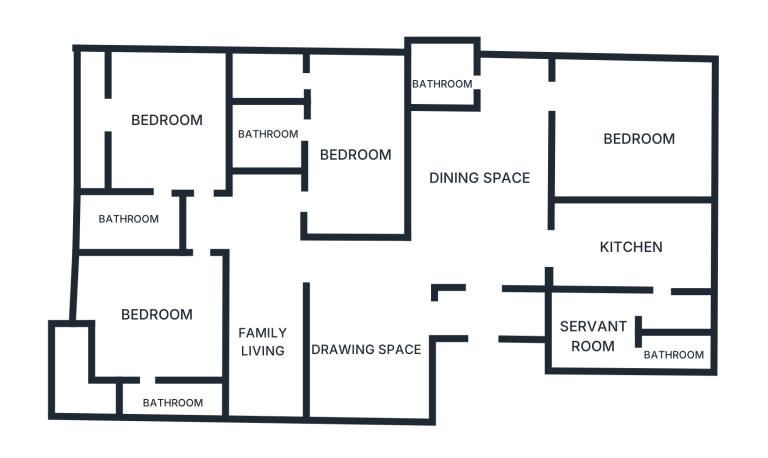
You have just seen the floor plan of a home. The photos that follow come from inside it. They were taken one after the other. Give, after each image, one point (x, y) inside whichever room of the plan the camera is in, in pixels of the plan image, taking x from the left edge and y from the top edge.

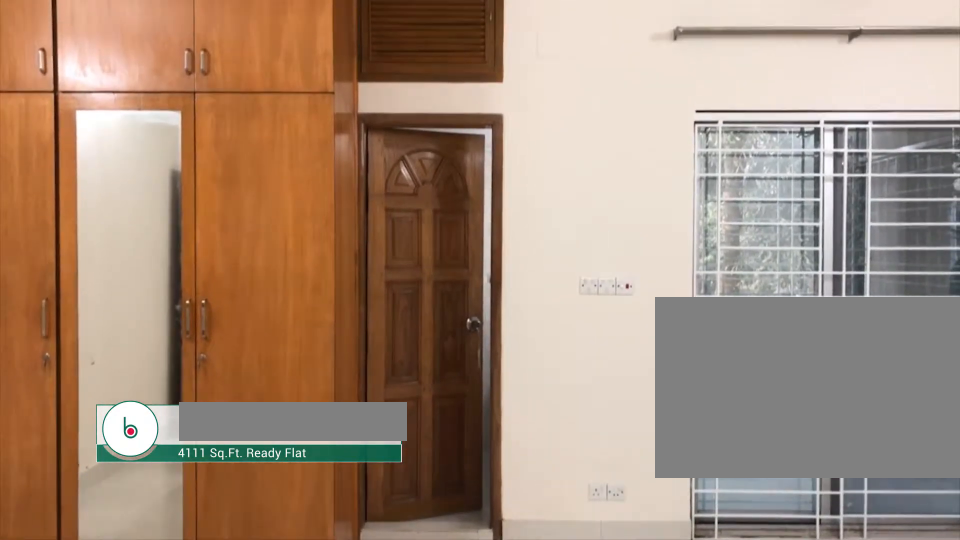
(171, 300)
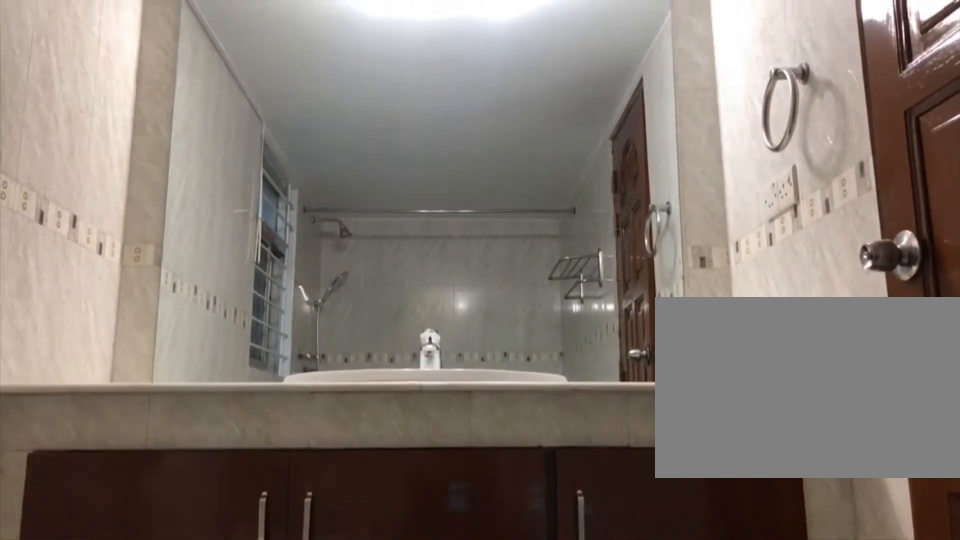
(148, 394)
